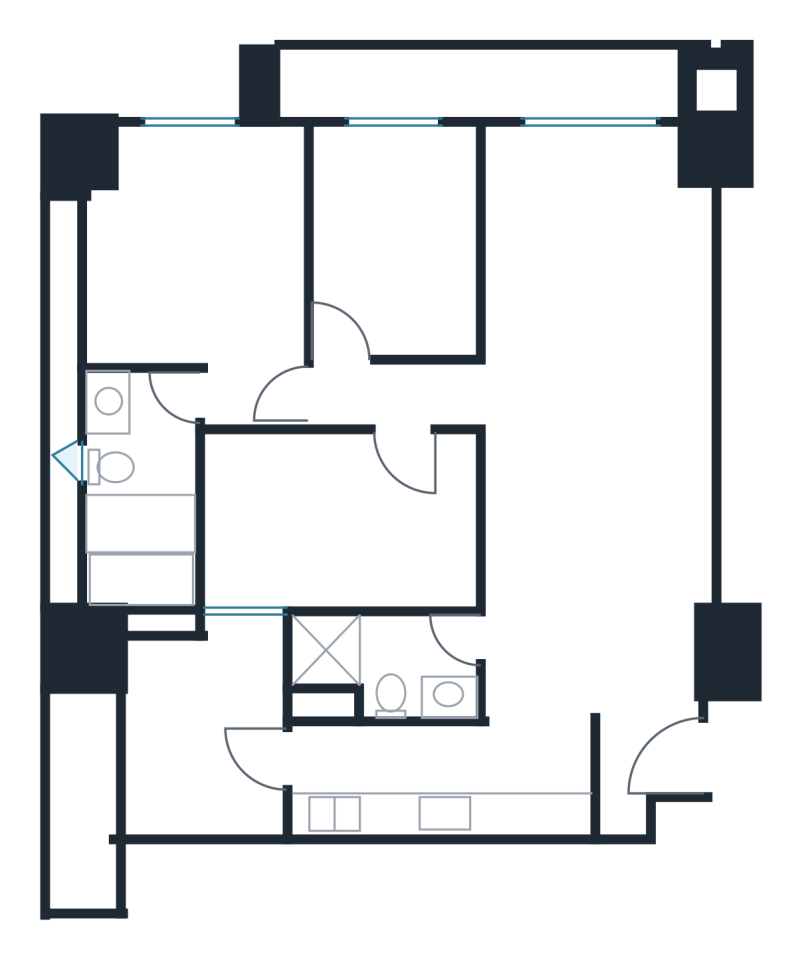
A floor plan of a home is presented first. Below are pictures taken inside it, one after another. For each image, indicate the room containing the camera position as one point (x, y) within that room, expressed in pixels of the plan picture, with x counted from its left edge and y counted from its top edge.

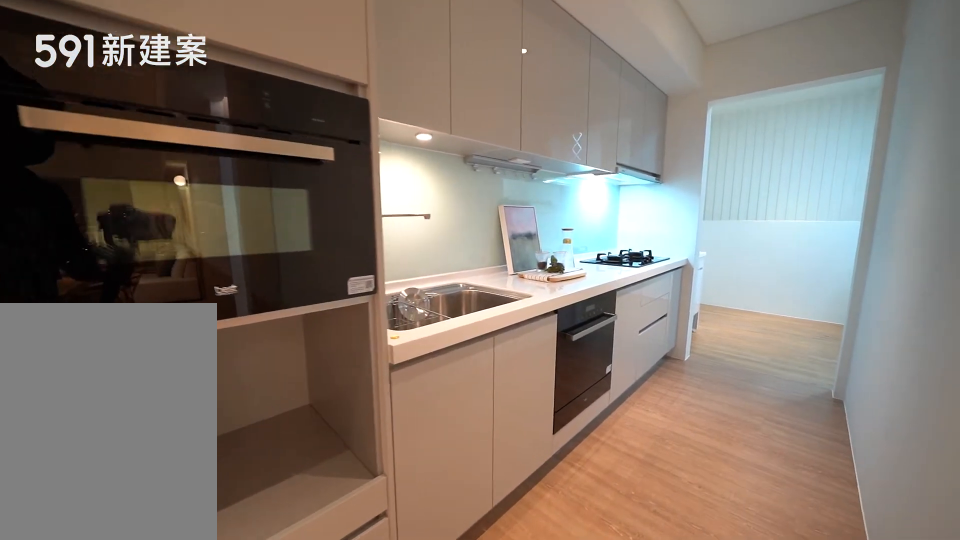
(442, 779)
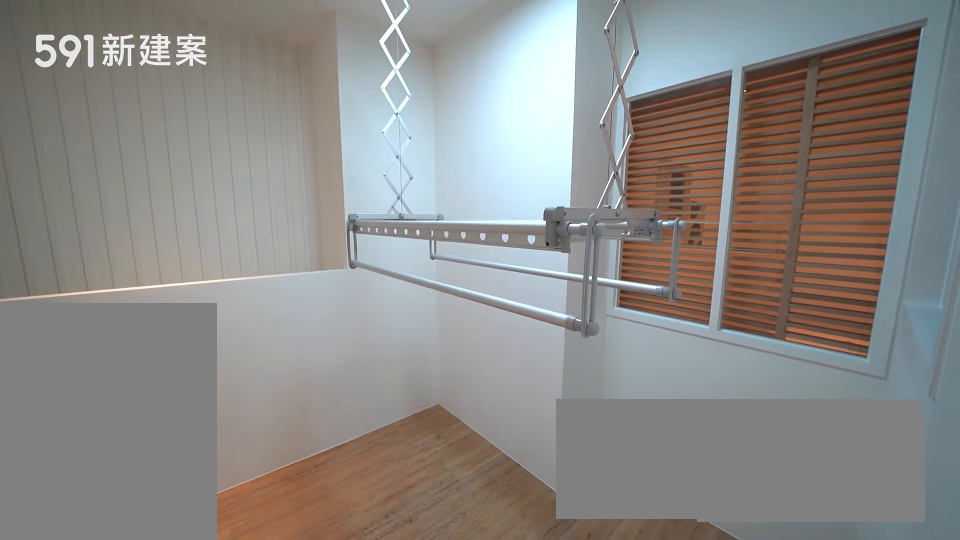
(204, 723)
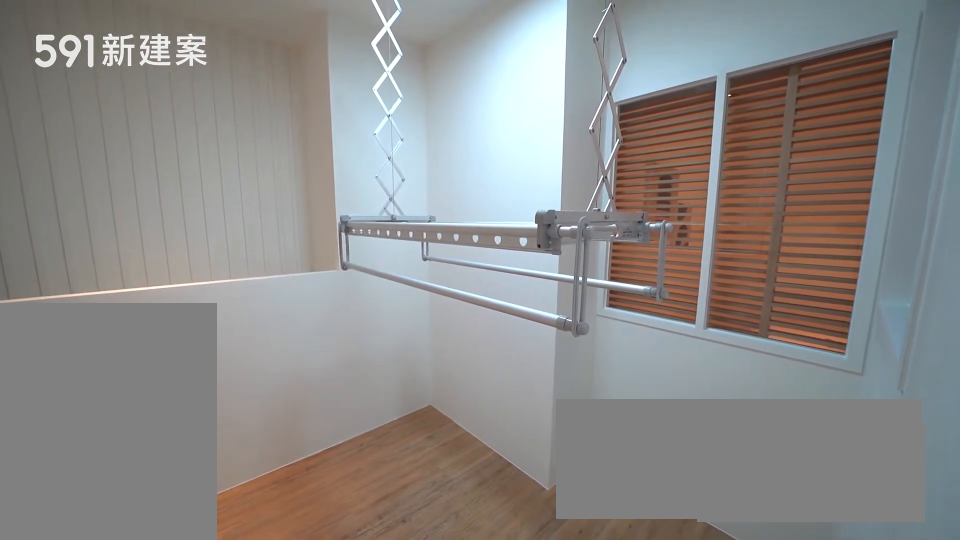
(204, 723)
